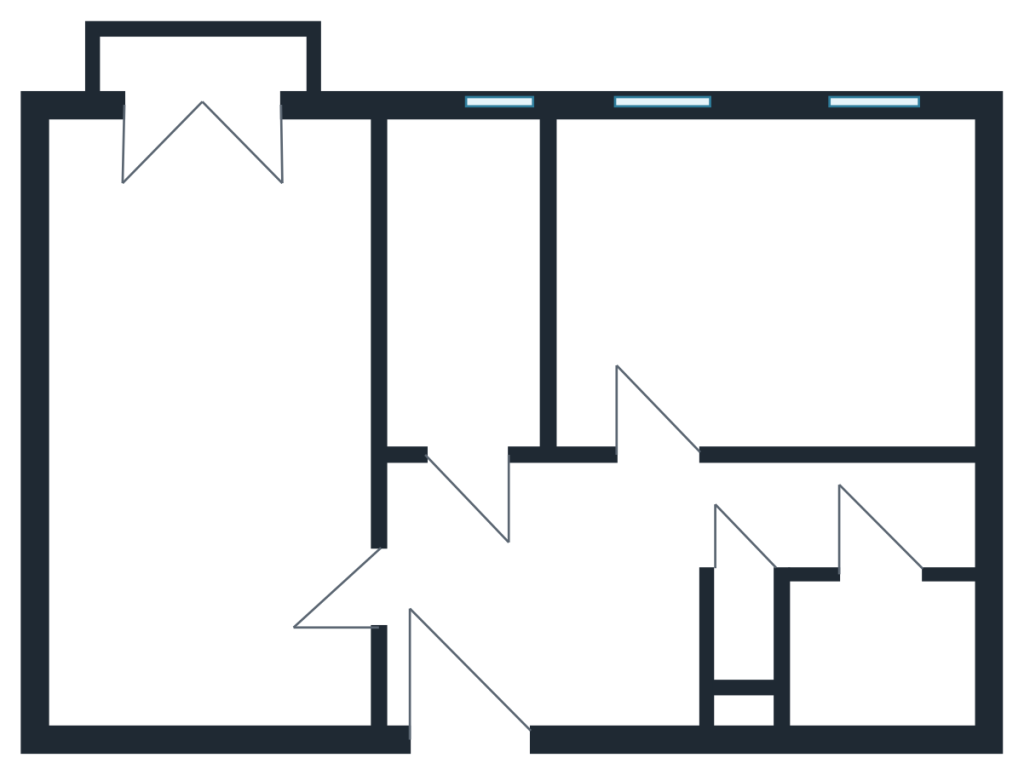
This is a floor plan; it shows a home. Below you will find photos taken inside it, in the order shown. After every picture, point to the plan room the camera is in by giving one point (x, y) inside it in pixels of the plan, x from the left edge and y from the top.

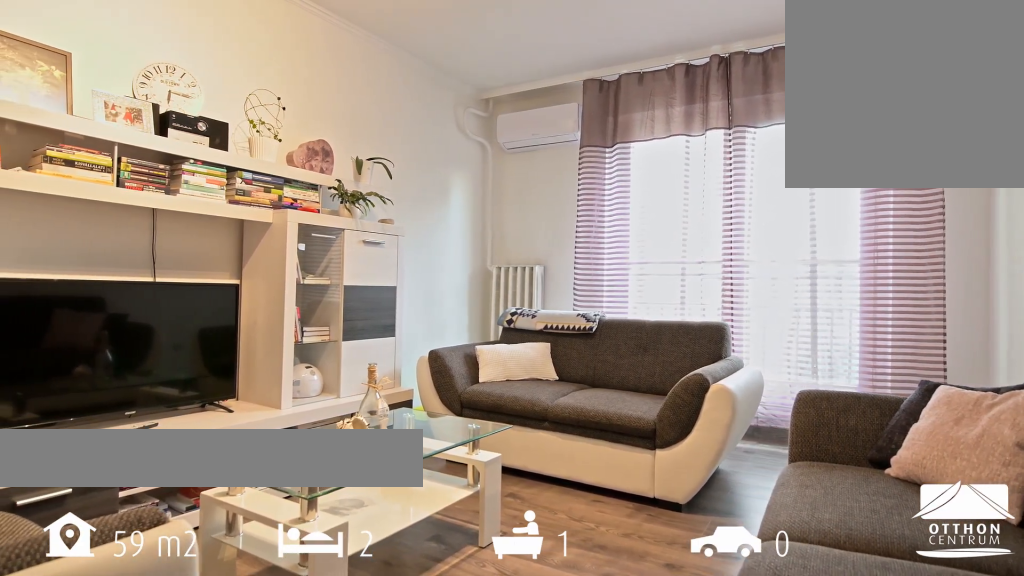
(214, 428)
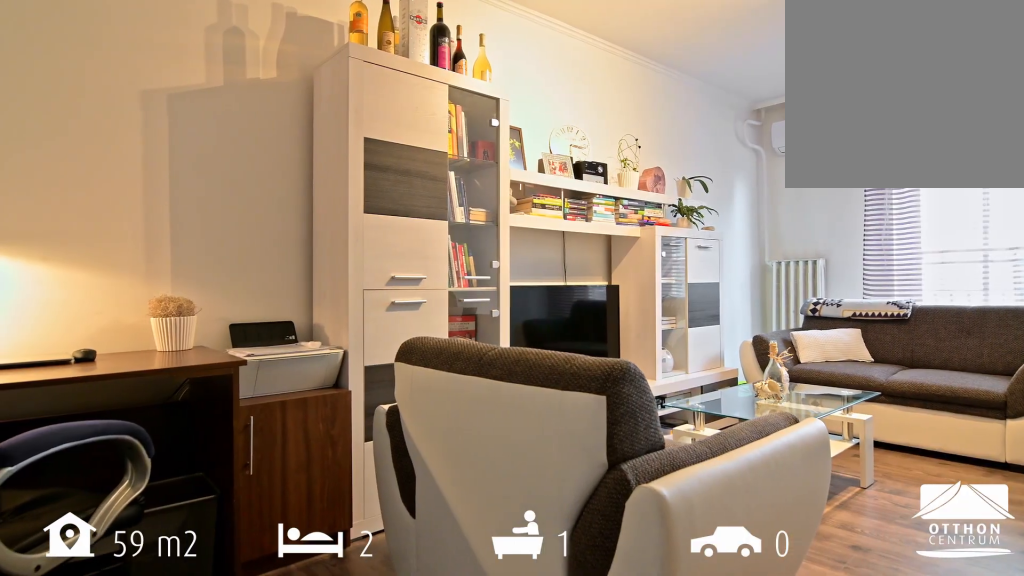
(214, 427)
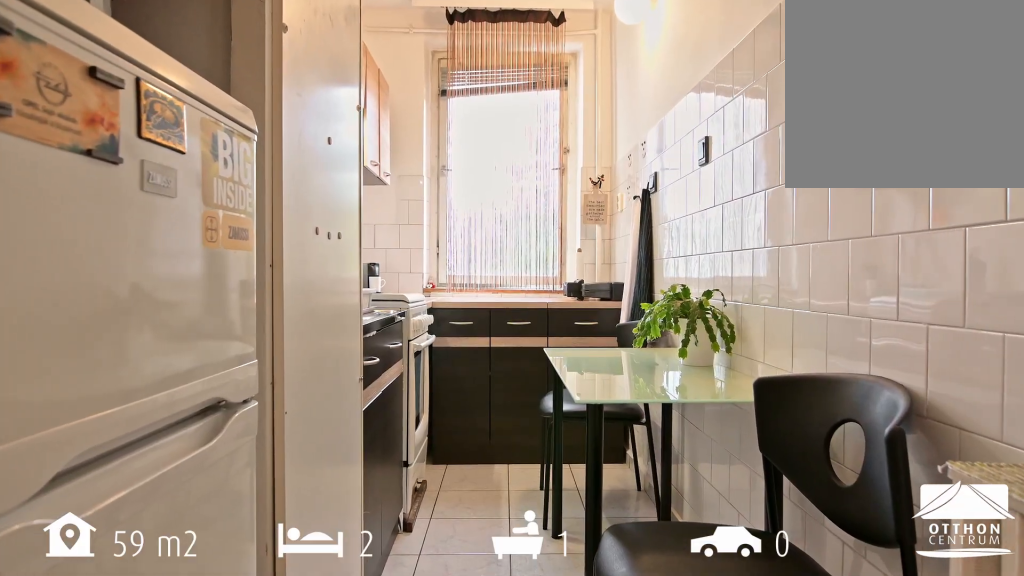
(475, 308)
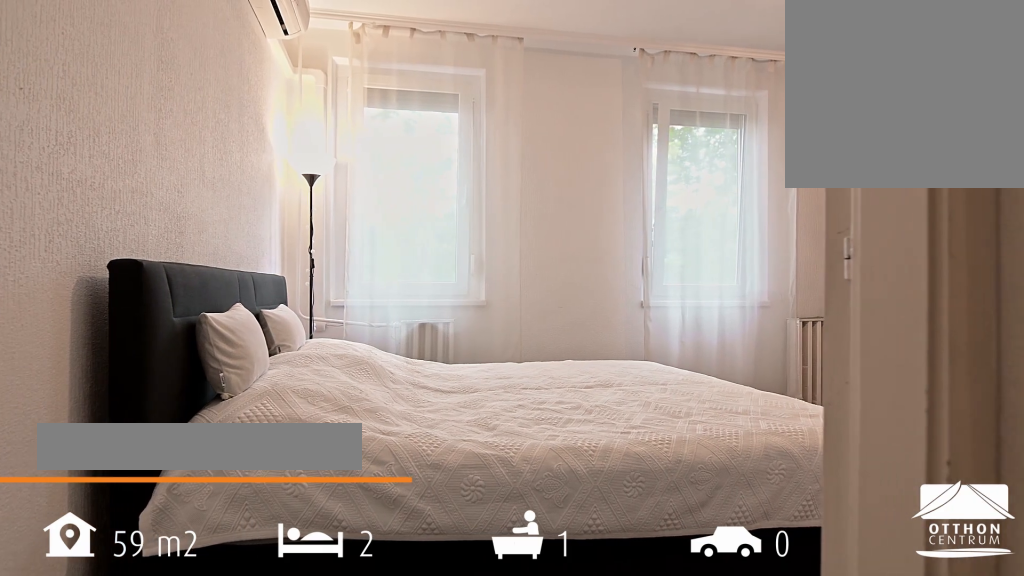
(771, 287)
